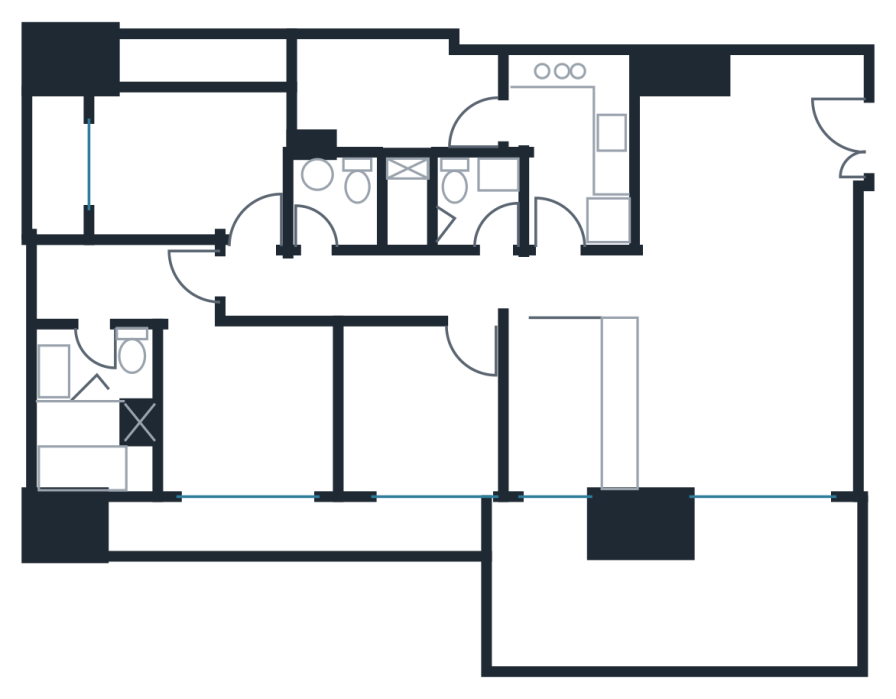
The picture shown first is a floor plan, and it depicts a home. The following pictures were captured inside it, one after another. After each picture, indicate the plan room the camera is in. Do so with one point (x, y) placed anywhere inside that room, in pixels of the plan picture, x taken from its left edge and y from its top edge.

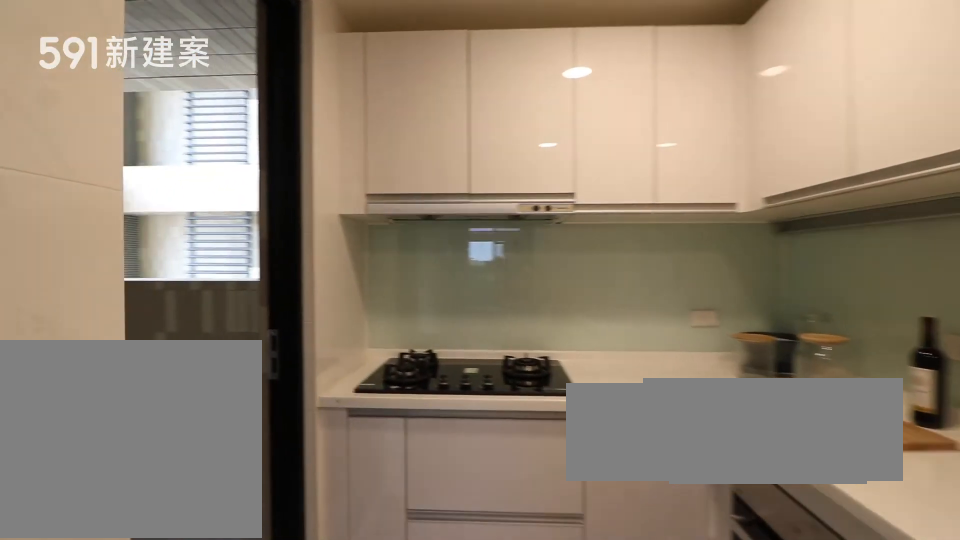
(576, 141)
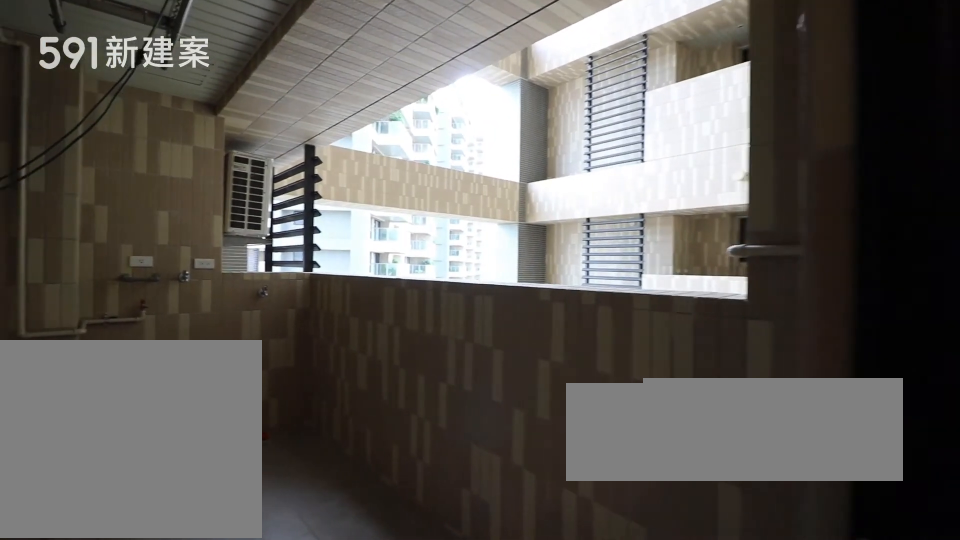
(390, 92)
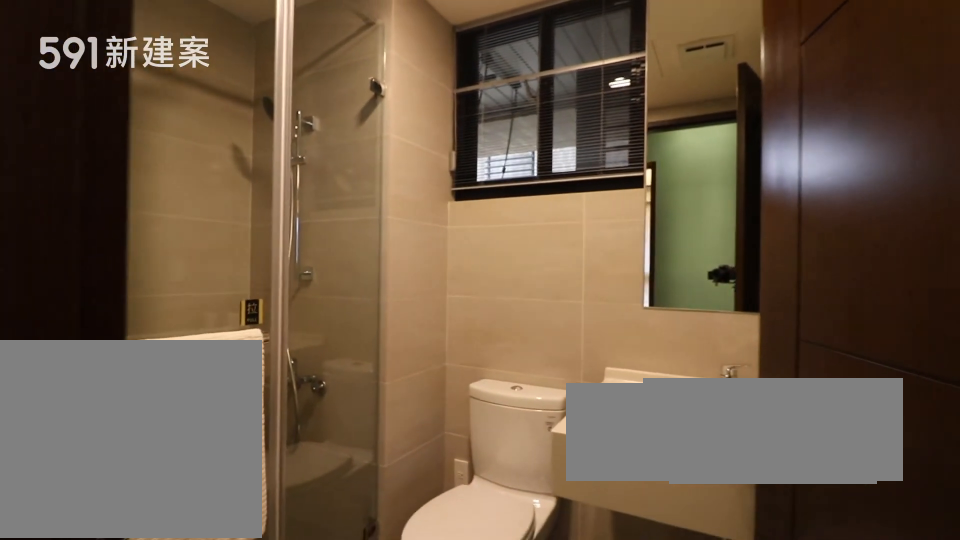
(447, 198)
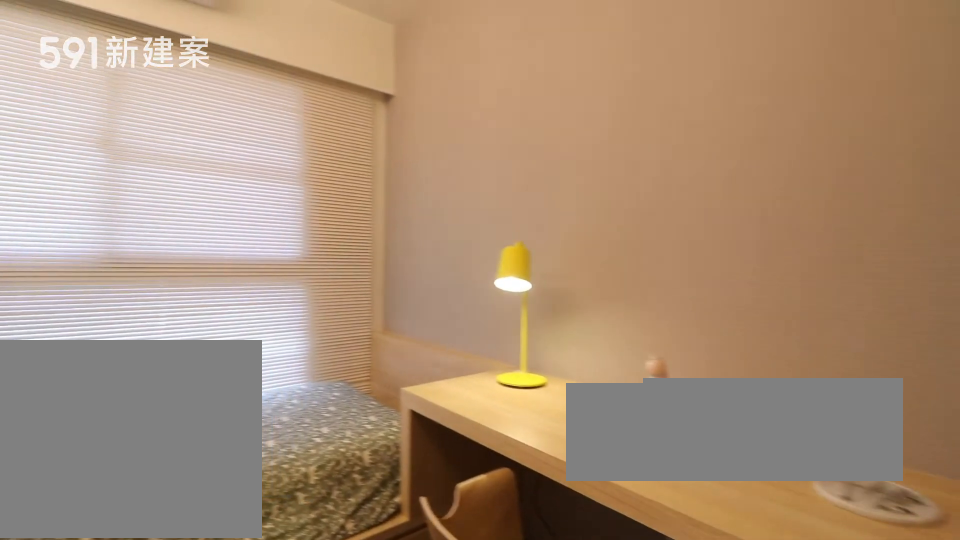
(417, 414)
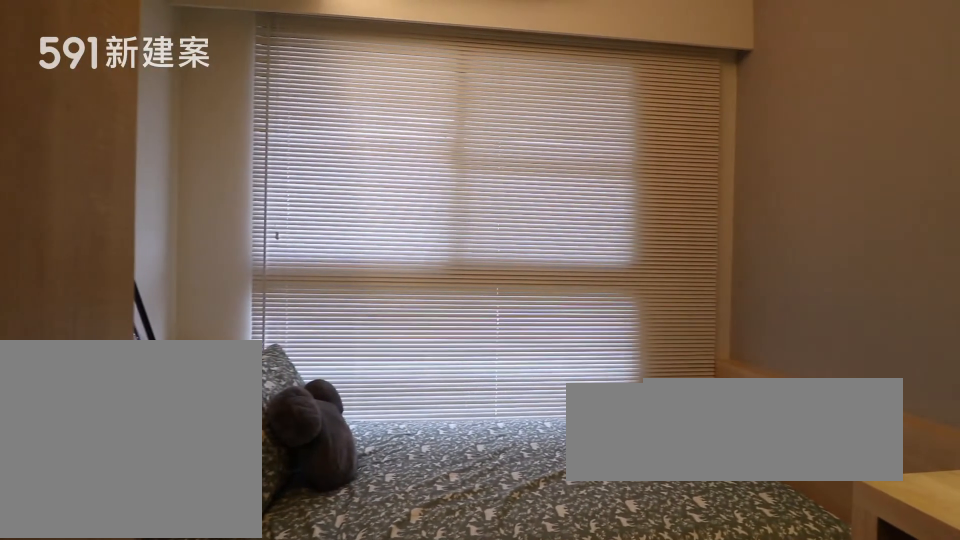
(417, 414)
